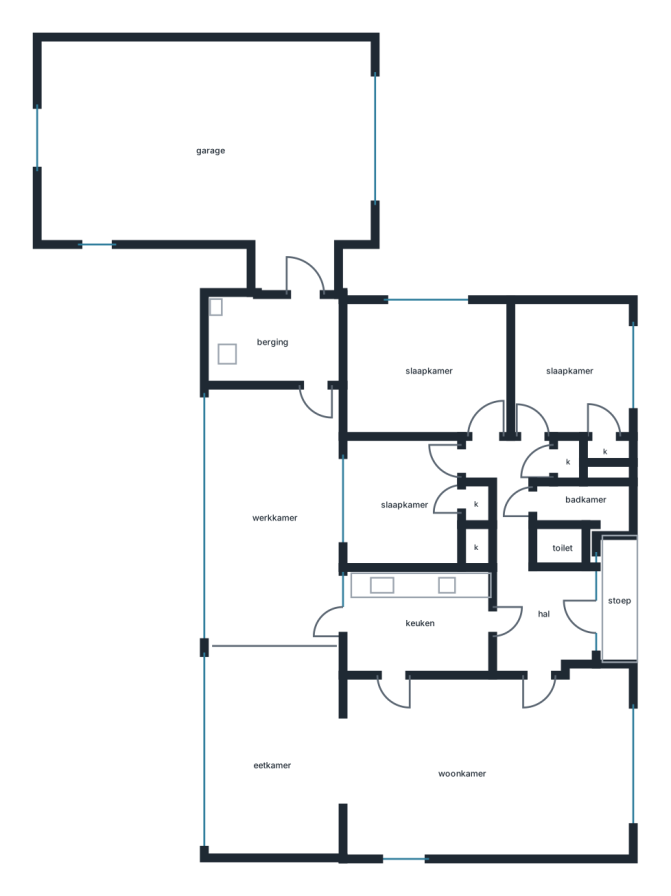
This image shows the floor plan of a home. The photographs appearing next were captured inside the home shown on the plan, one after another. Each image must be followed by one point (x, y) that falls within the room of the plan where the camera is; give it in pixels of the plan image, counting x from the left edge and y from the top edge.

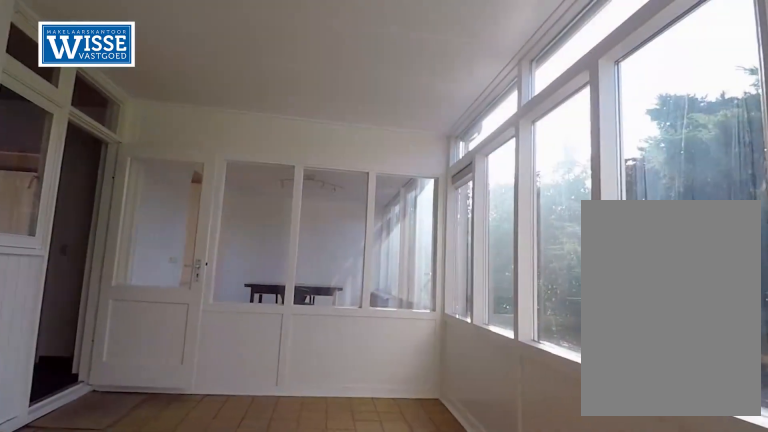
(278, 518)
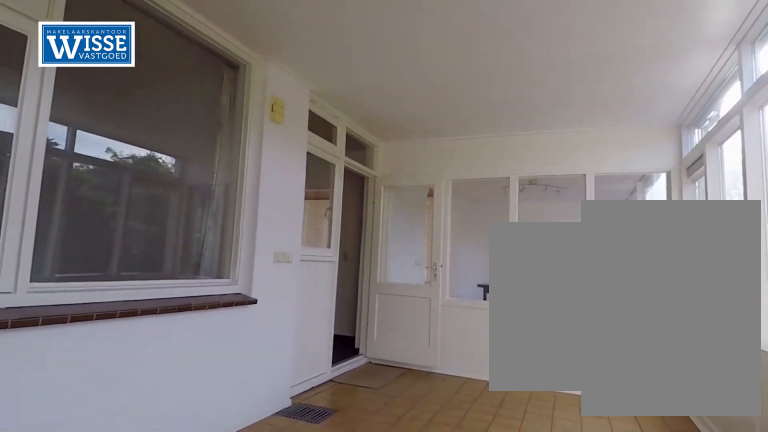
(278, 518)
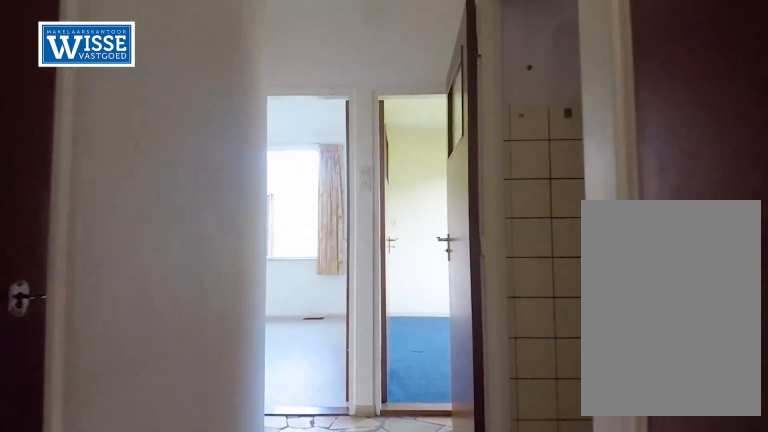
(533, 588)
